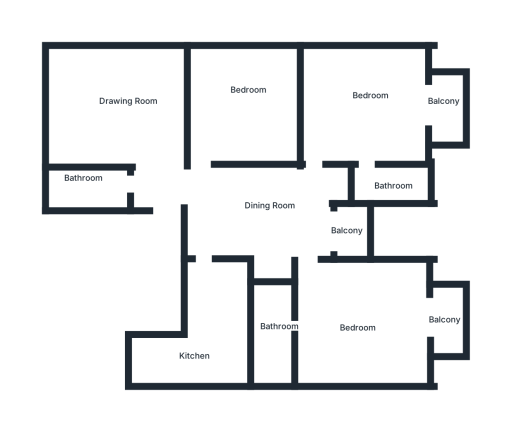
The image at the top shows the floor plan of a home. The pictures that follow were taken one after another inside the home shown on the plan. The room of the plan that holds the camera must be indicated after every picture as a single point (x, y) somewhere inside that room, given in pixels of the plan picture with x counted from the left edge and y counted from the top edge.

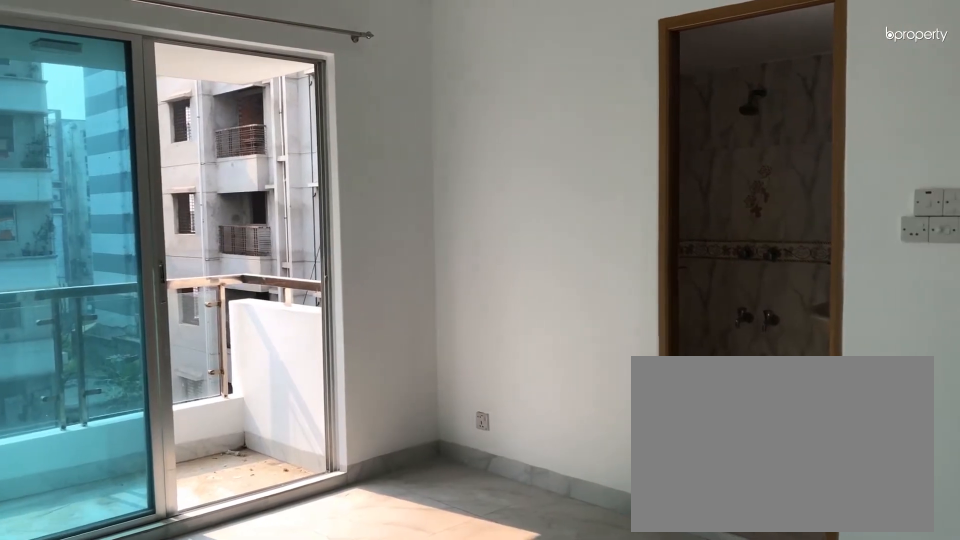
(369, 123)
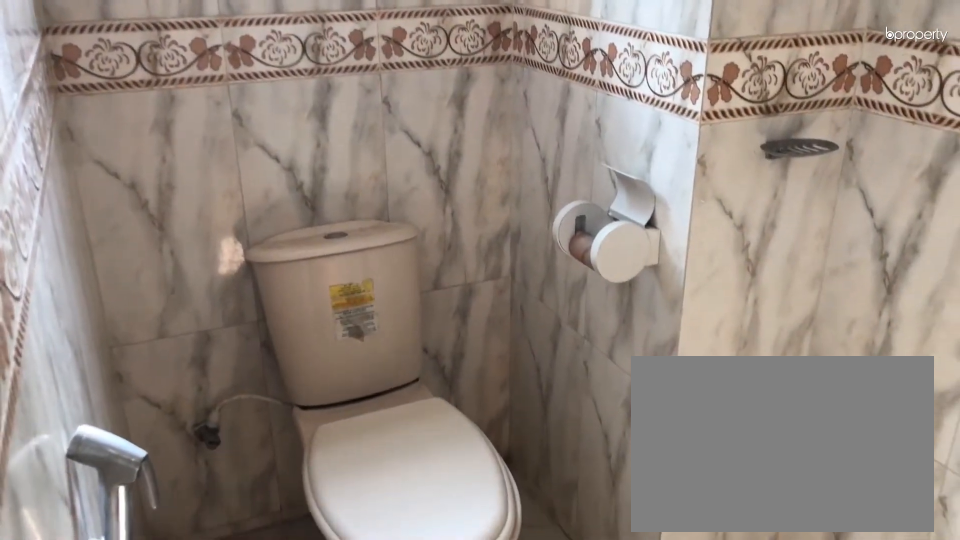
(384, 181)
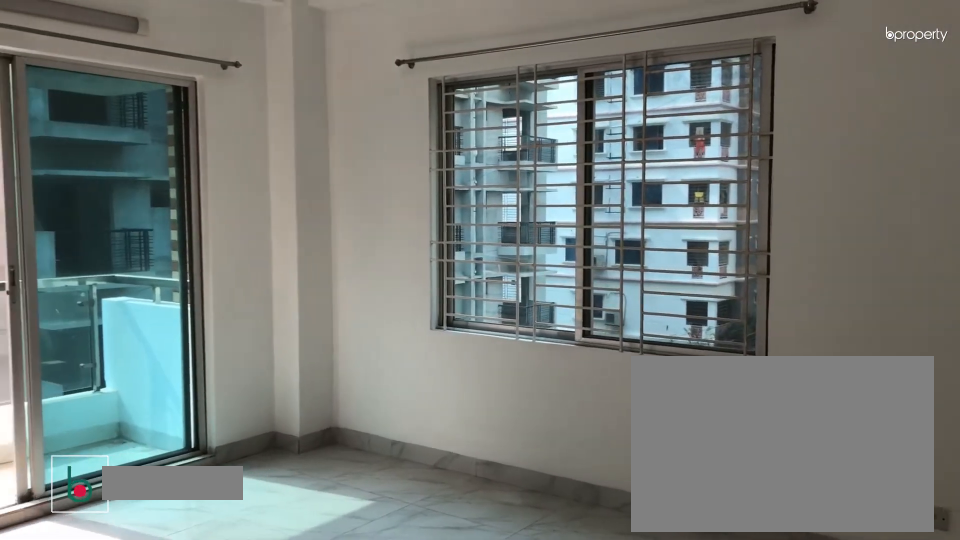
(354, 324)
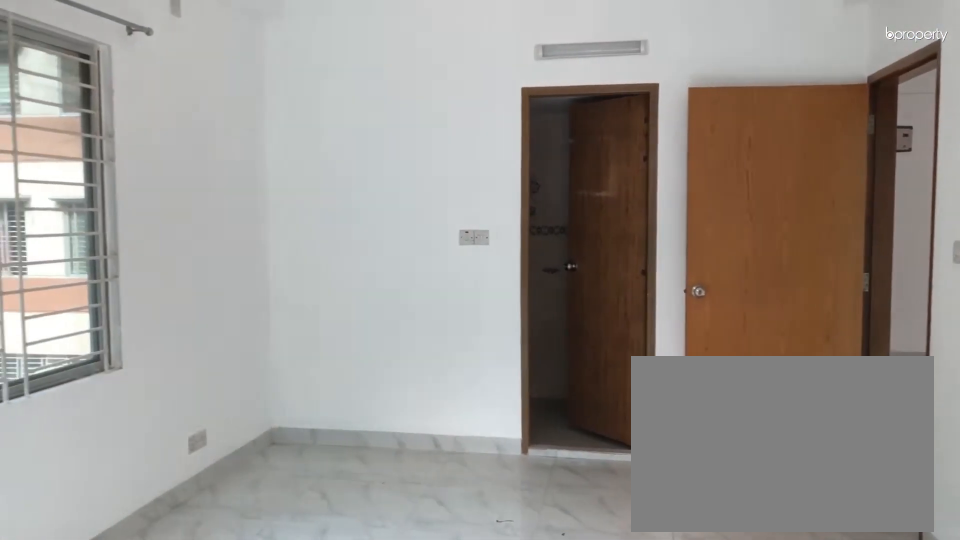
(354, 324)
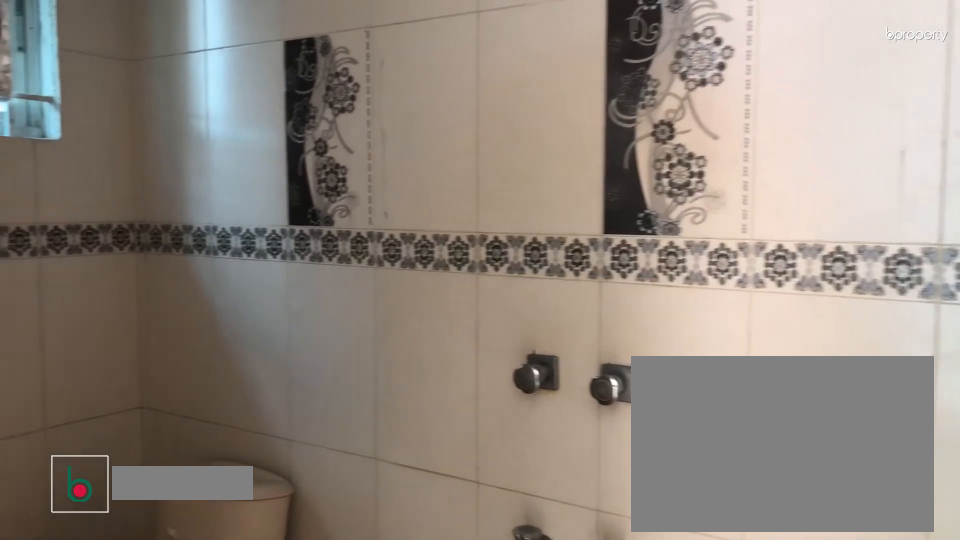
(276, 324)
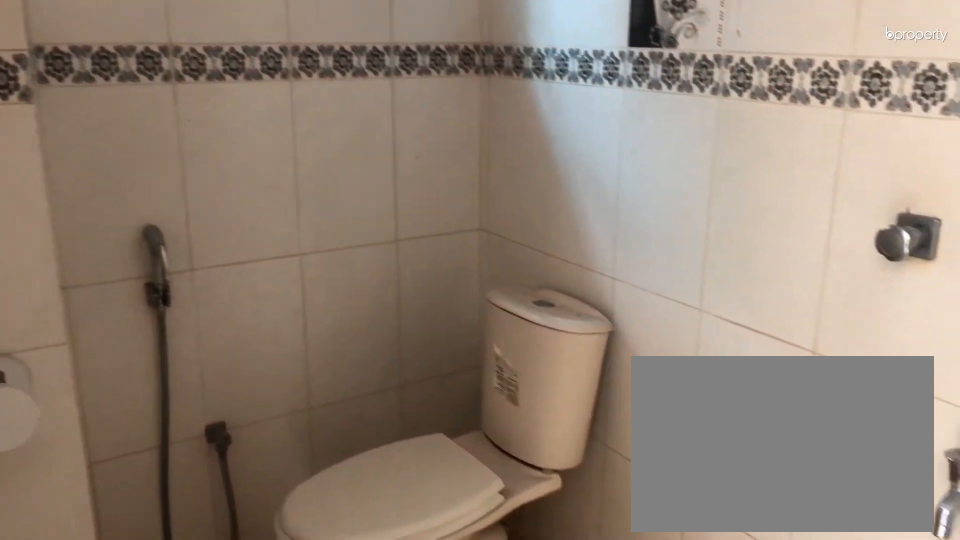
(276, 324)
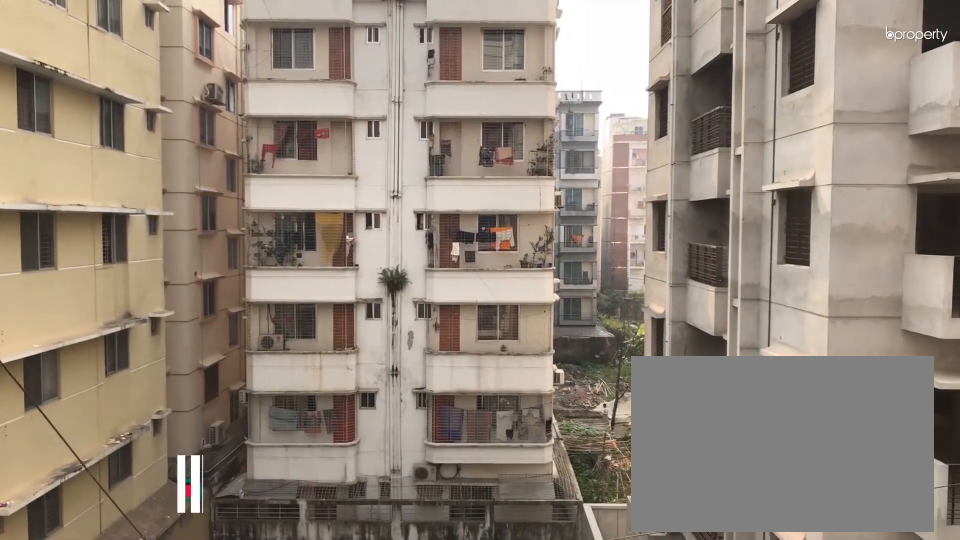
(442, 319)
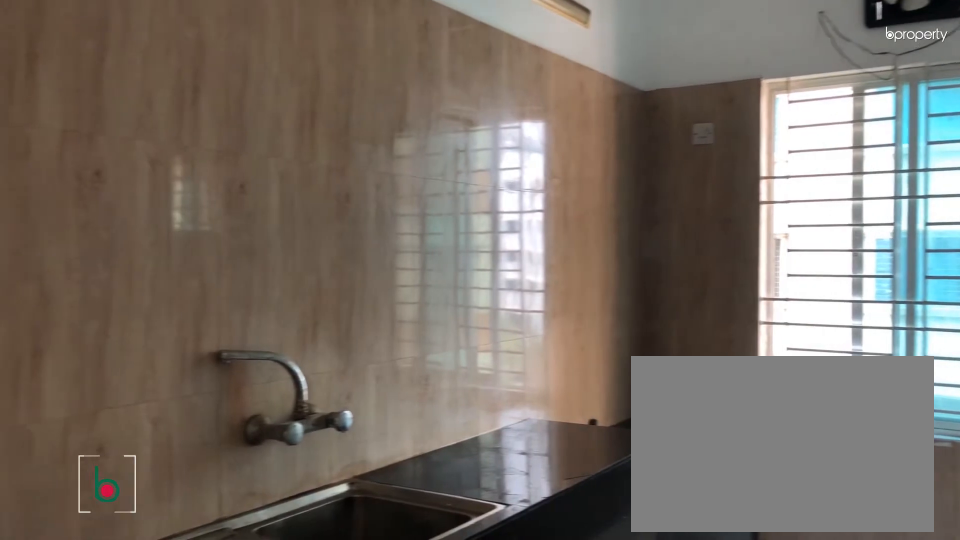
(220, 316)
